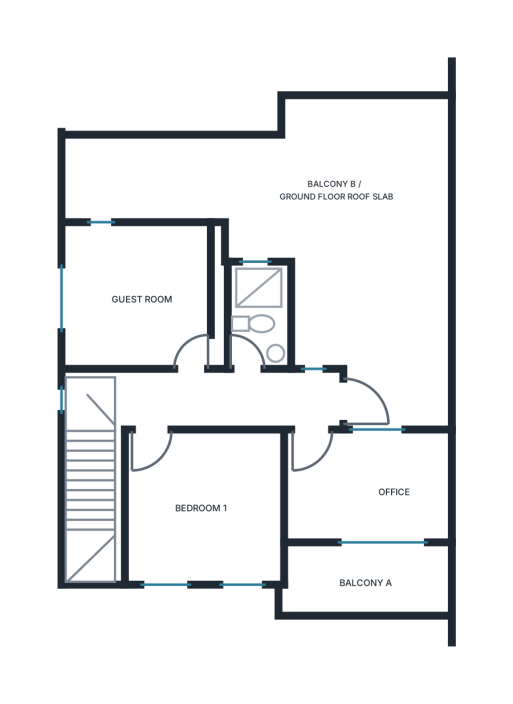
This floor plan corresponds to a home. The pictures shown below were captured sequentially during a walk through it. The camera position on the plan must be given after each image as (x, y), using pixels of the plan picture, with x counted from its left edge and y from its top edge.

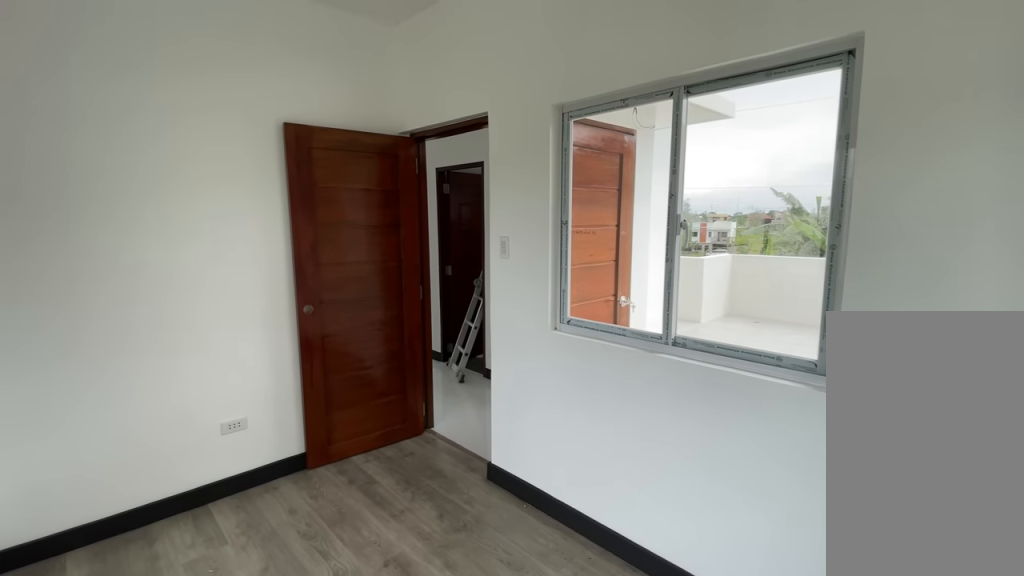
(431, 482)
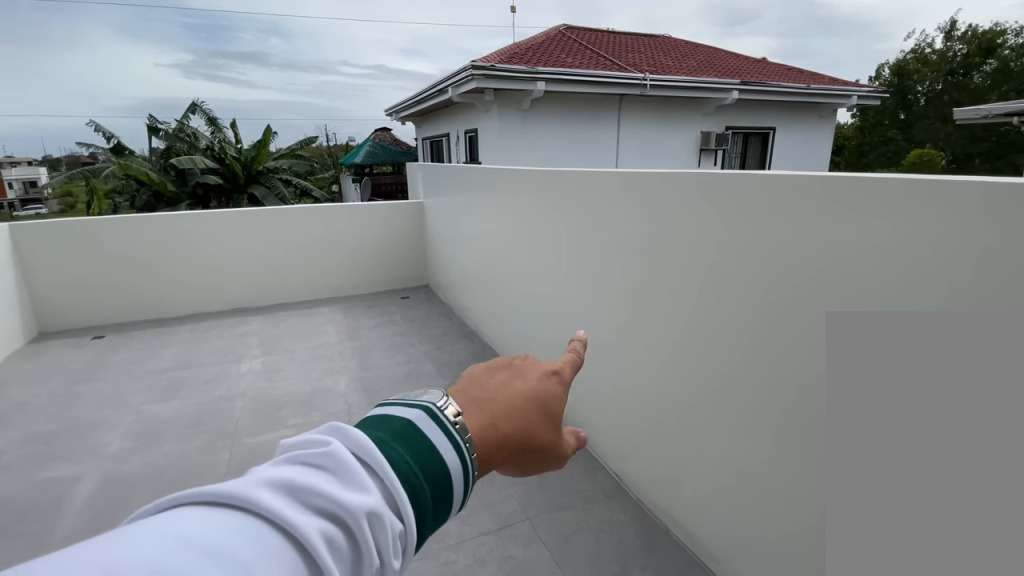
(410, 359)
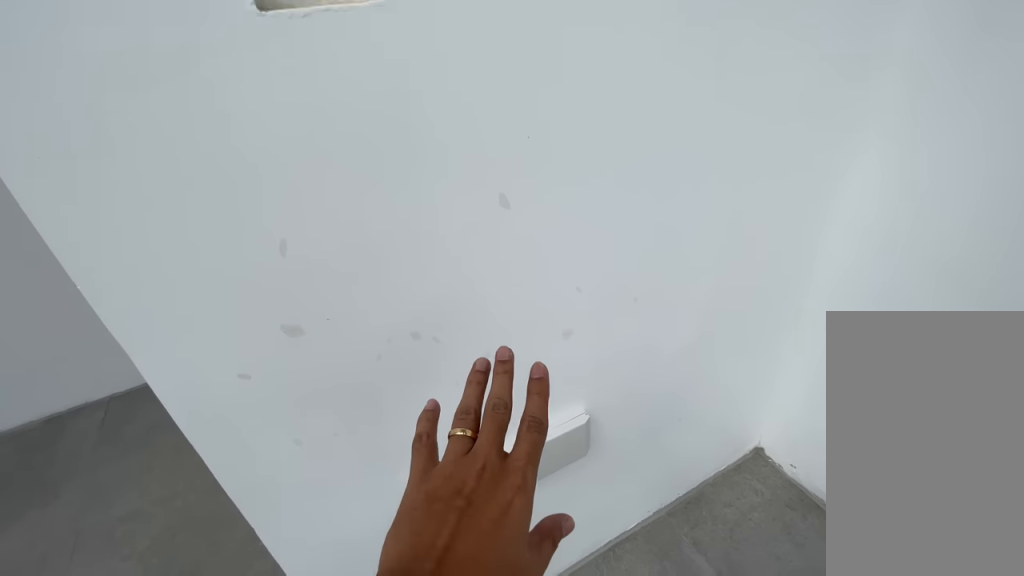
(341, 336)
